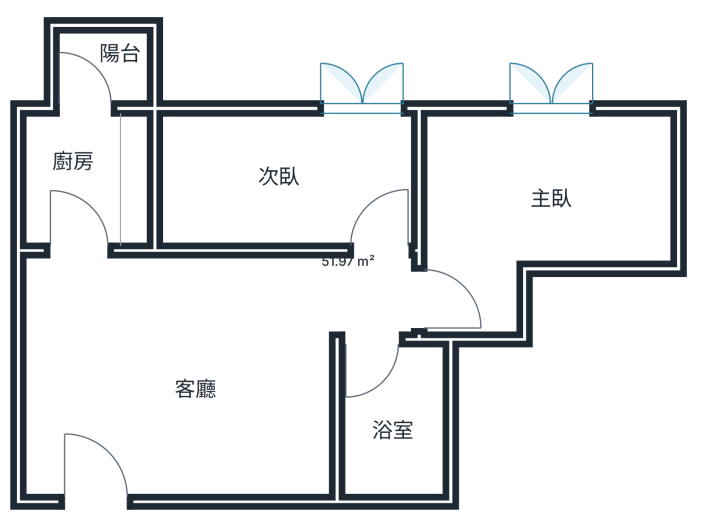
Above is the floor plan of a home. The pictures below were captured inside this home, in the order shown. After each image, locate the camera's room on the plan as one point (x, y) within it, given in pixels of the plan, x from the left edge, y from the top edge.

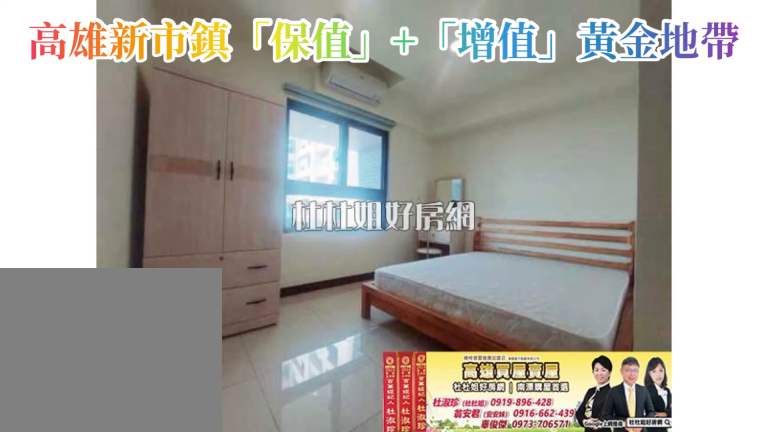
(629, 205)
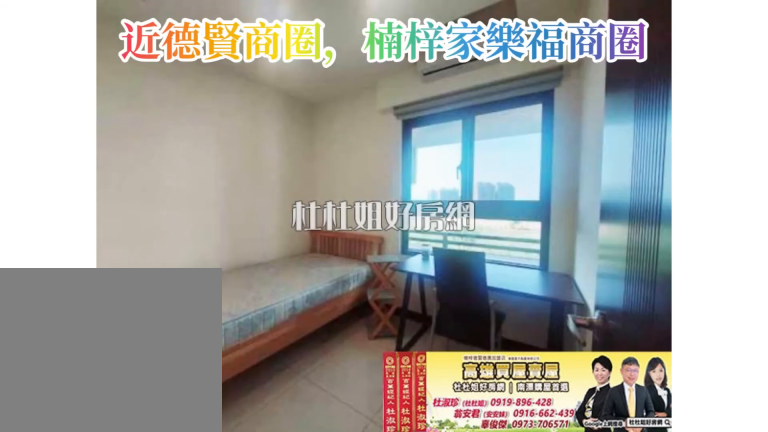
(372, 149)
